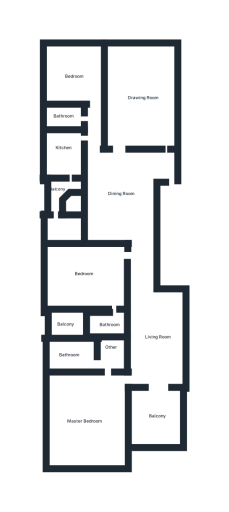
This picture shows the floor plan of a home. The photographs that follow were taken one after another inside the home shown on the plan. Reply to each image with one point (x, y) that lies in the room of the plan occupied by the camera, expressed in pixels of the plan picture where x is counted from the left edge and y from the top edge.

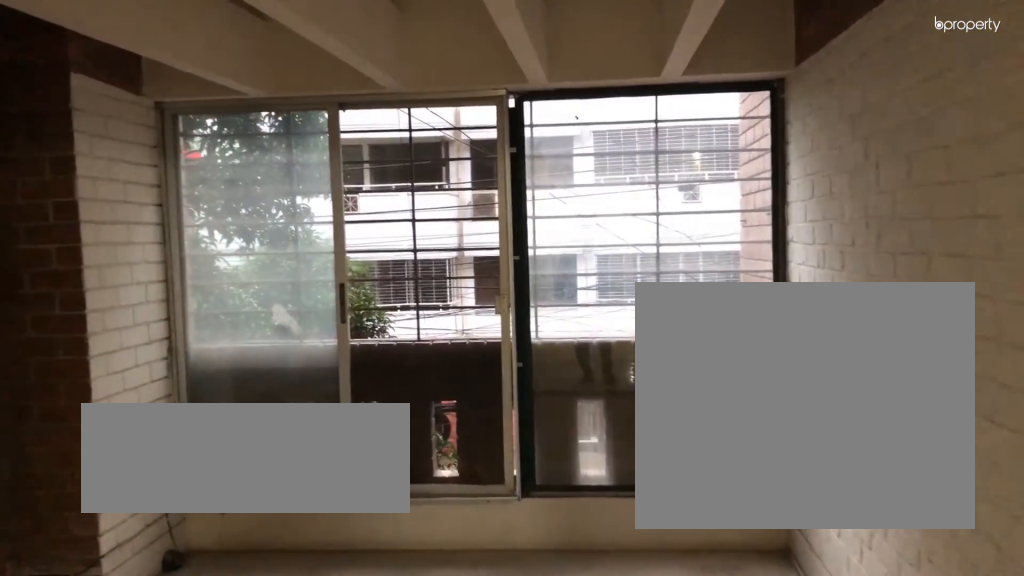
(155, 416)
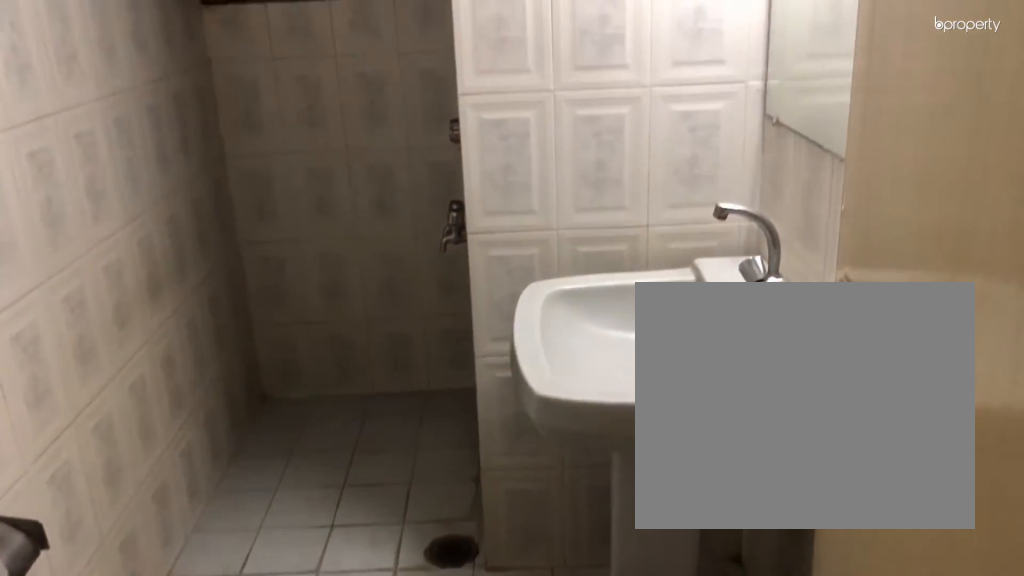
(69, 116)
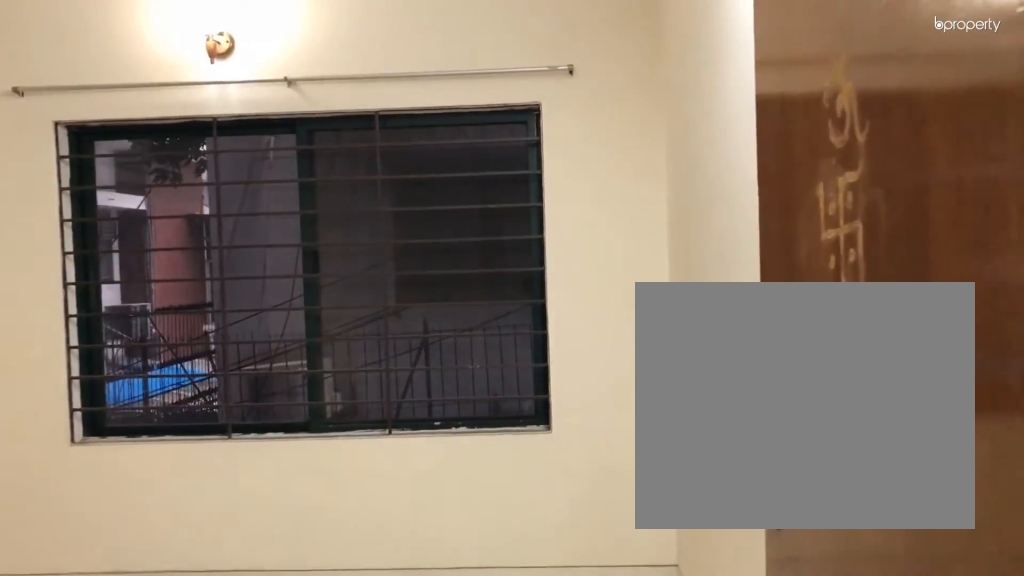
(74, 75)
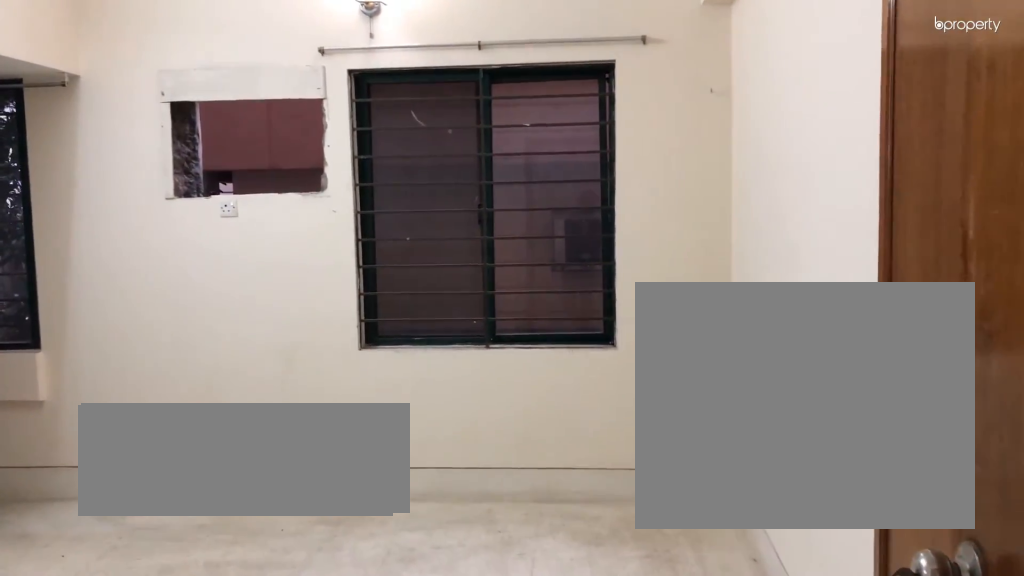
(86, 271)
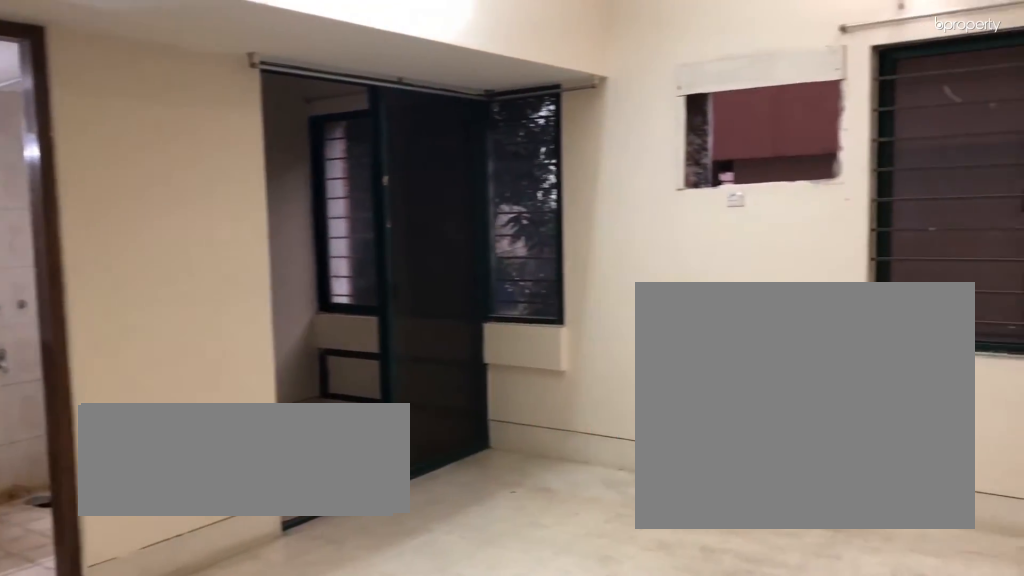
(86, 271)
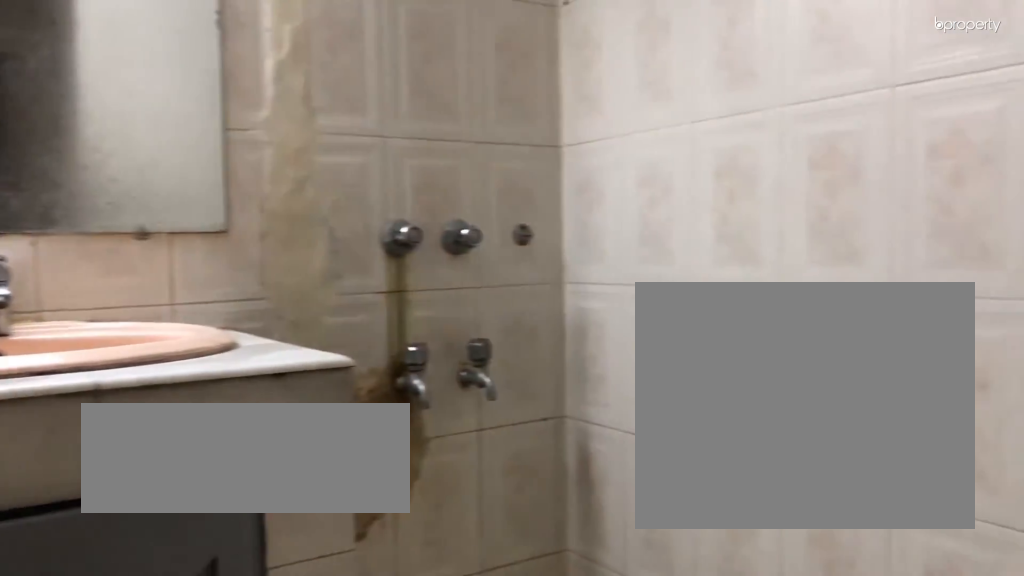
(106, 325)
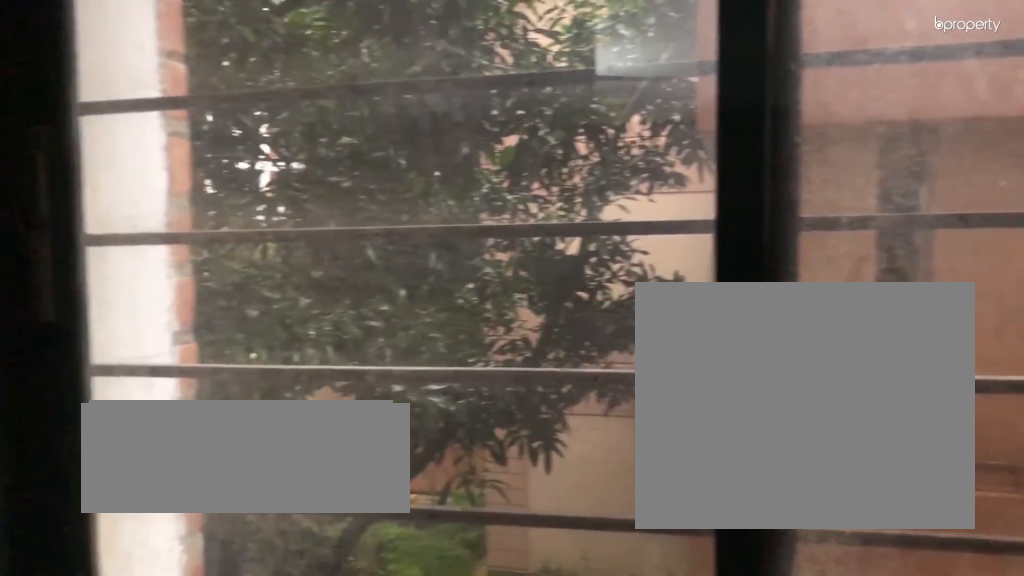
(71, 324)
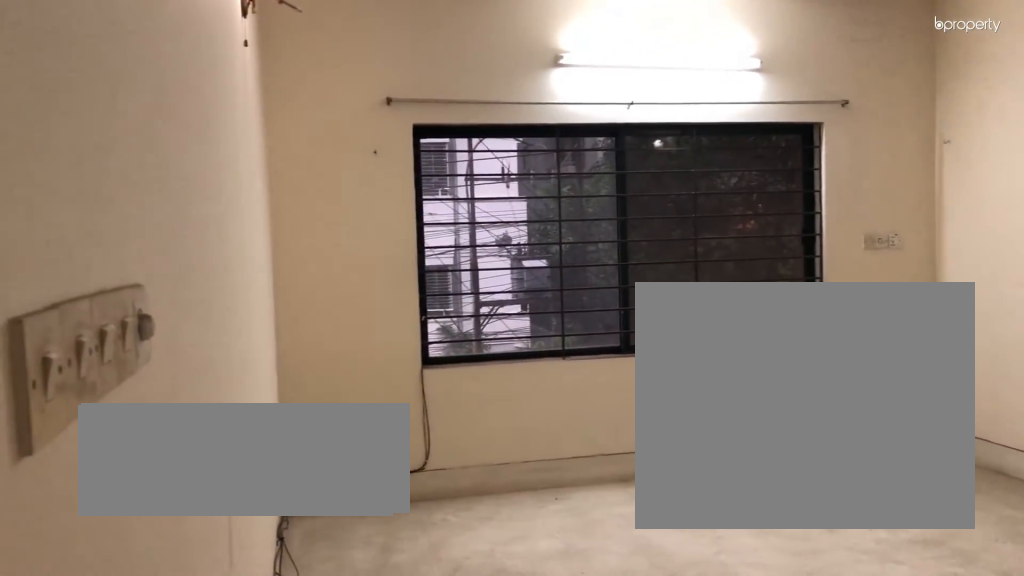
(86, 416)
